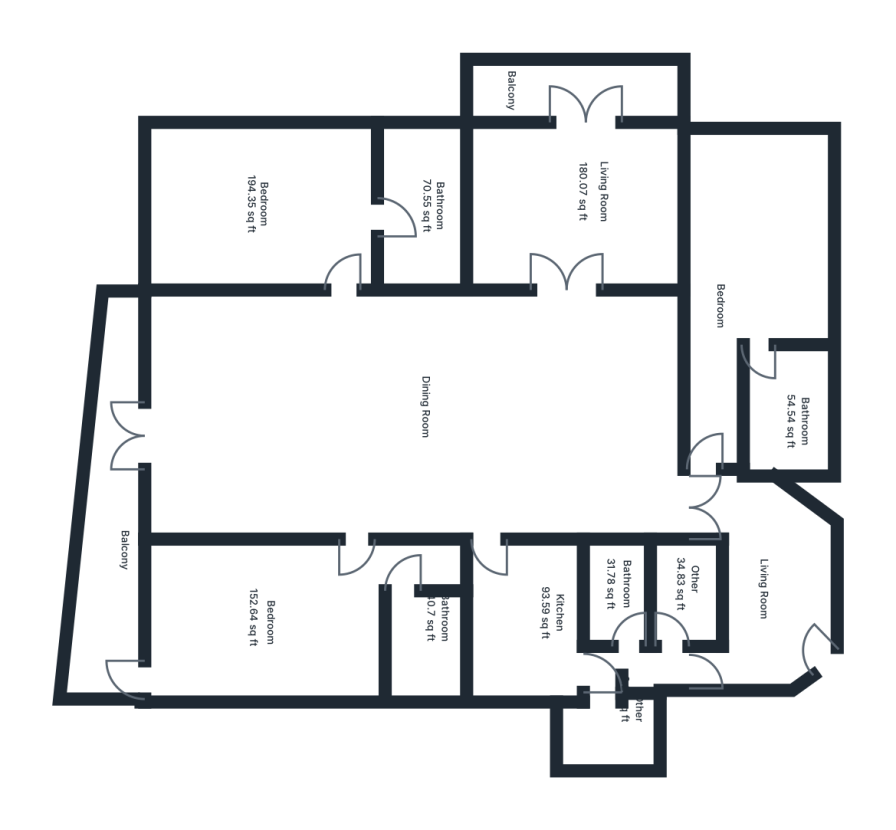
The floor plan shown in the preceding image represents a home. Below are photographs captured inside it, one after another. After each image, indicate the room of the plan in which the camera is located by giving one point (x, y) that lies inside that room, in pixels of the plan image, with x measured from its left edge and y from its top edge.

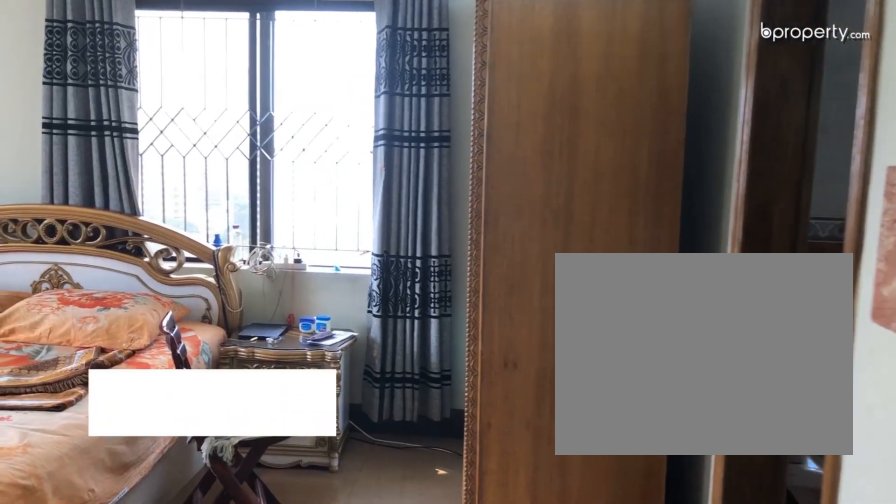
(322, 172)
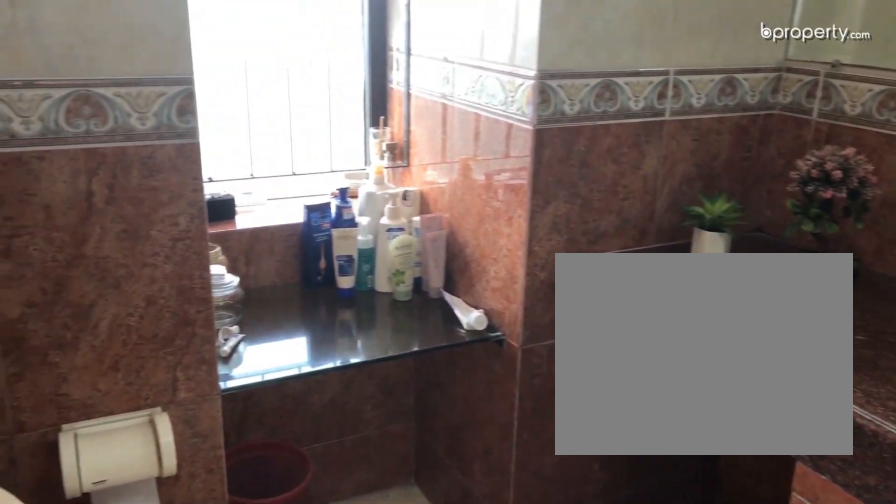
(412, 217)
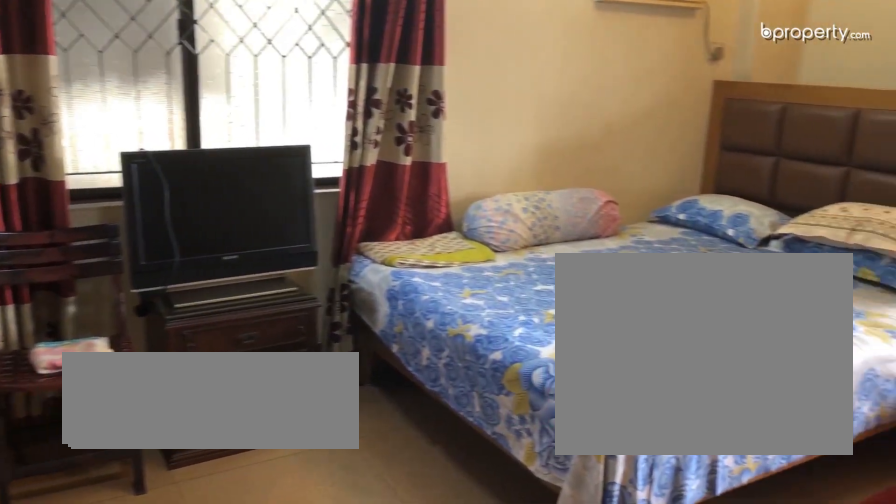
(316, 620)
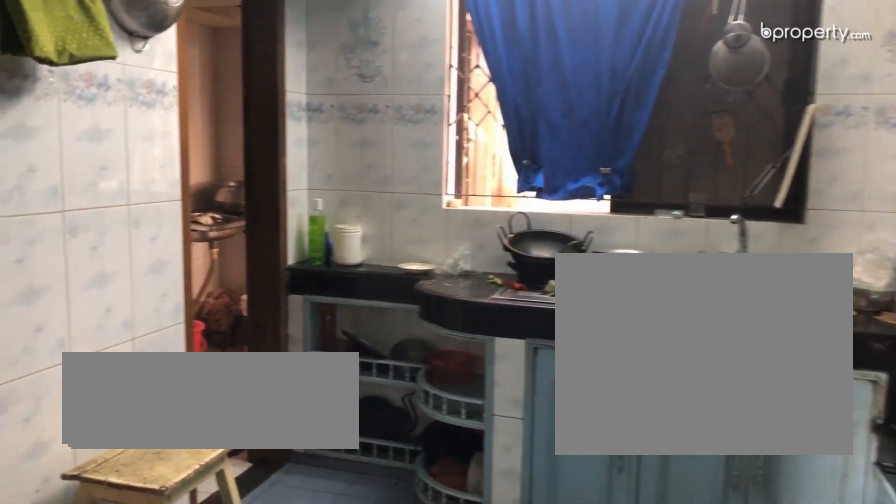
(523, 597)
